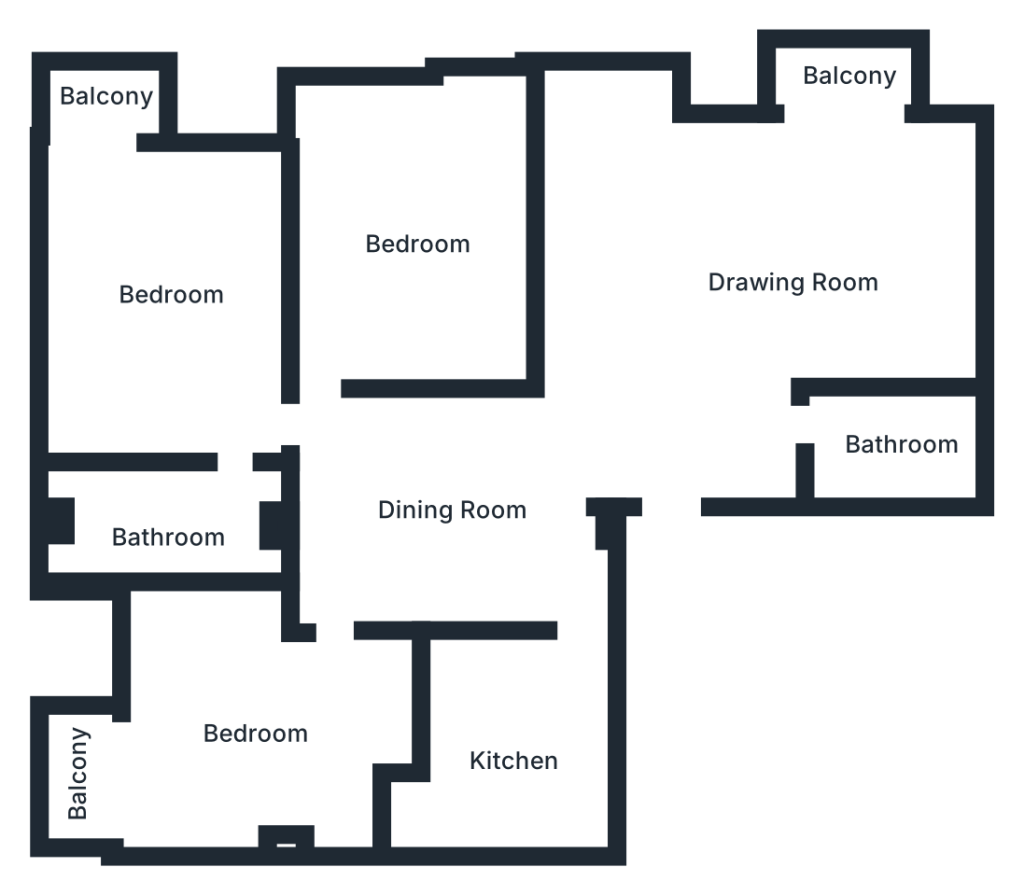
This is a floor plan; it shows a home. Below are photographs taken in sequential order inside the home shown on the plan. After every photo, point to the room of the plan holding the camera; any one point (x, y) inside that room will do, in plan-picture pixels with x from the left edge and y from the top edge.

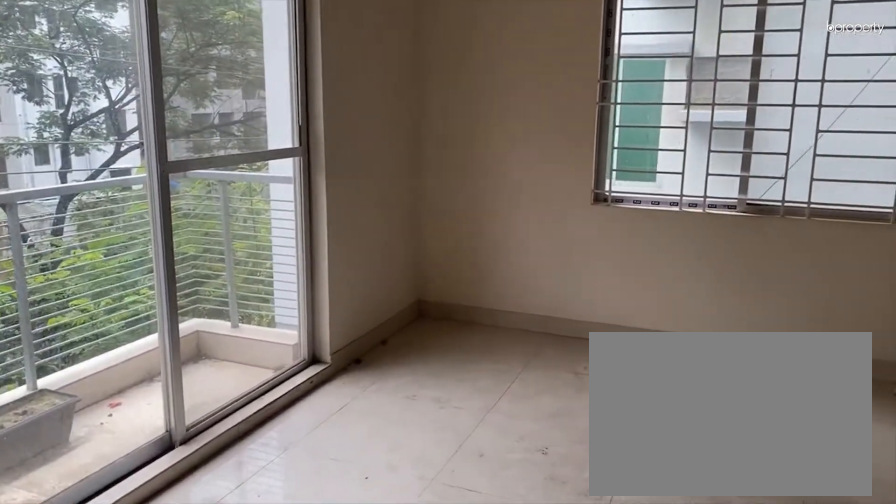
(787, 275)
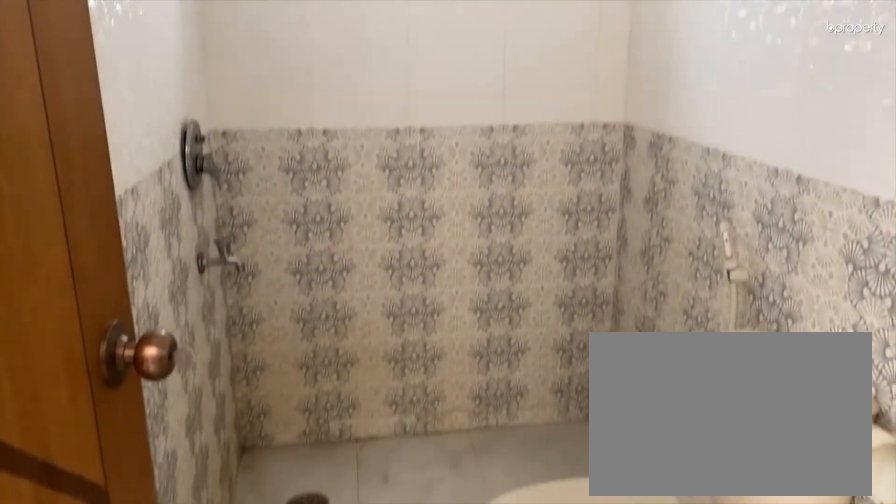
(897, 424)
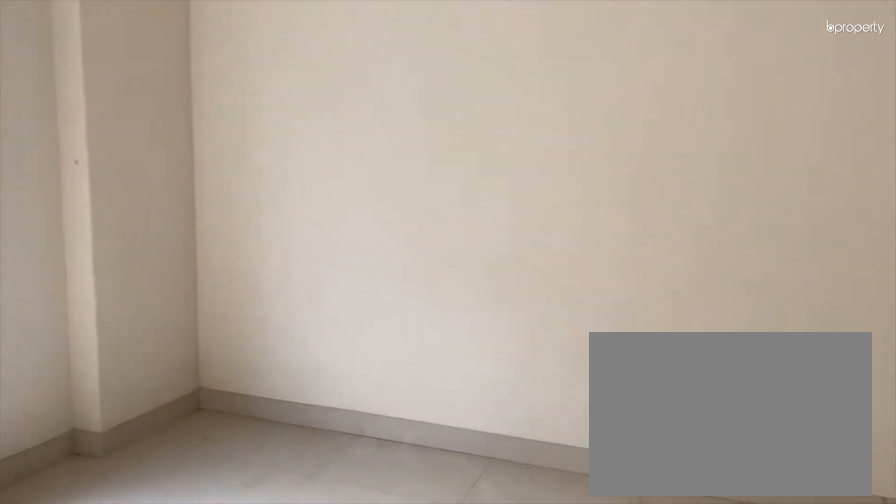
(424, 245)
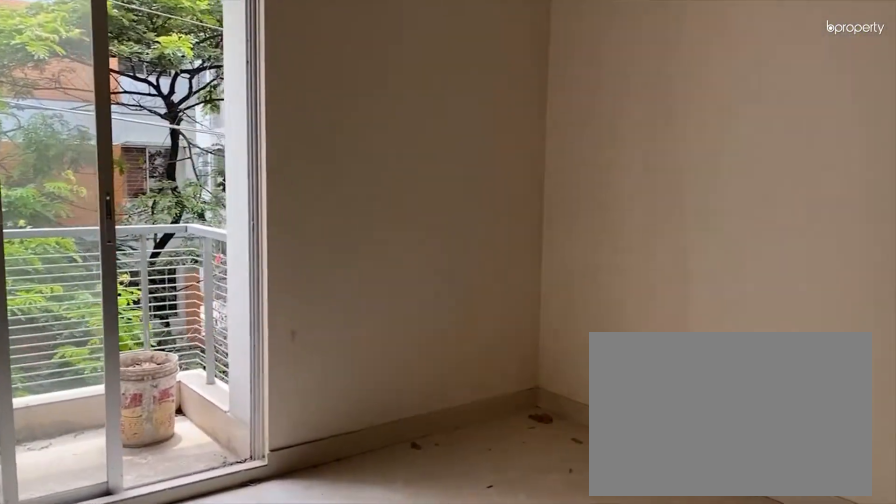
(179, 298)
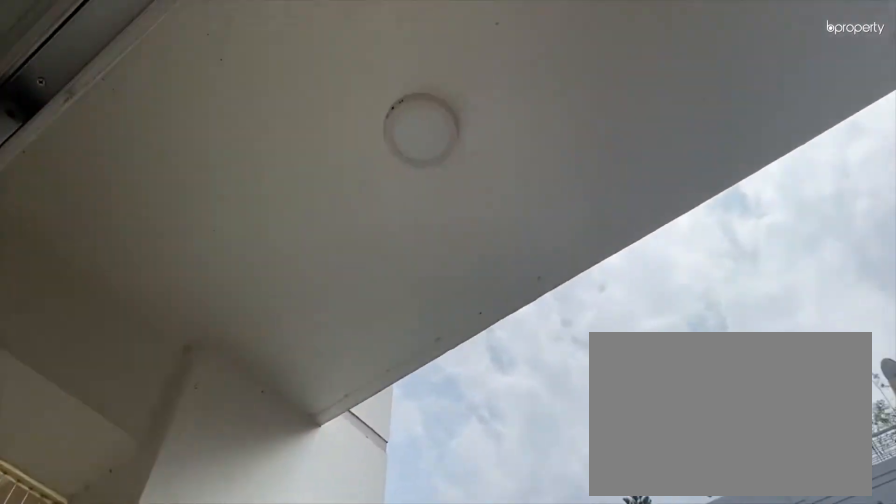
(99, 102)
